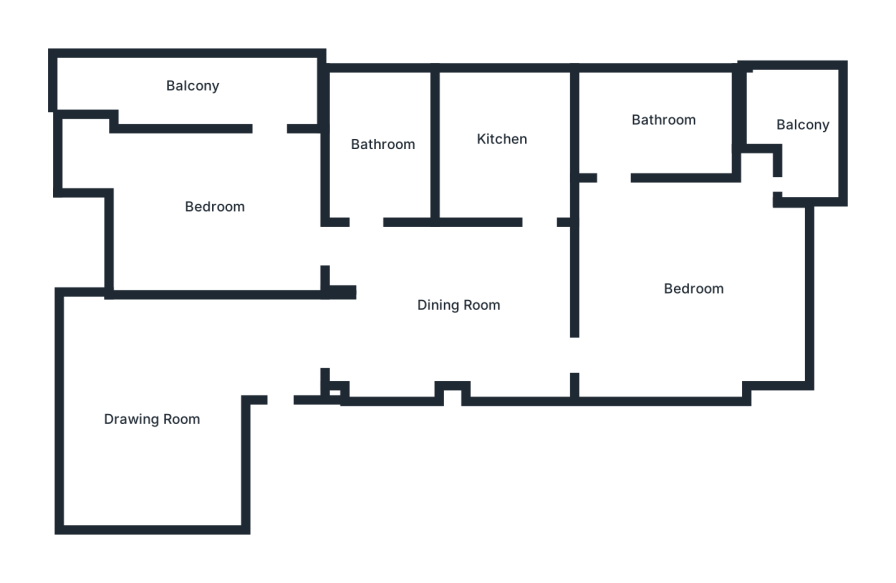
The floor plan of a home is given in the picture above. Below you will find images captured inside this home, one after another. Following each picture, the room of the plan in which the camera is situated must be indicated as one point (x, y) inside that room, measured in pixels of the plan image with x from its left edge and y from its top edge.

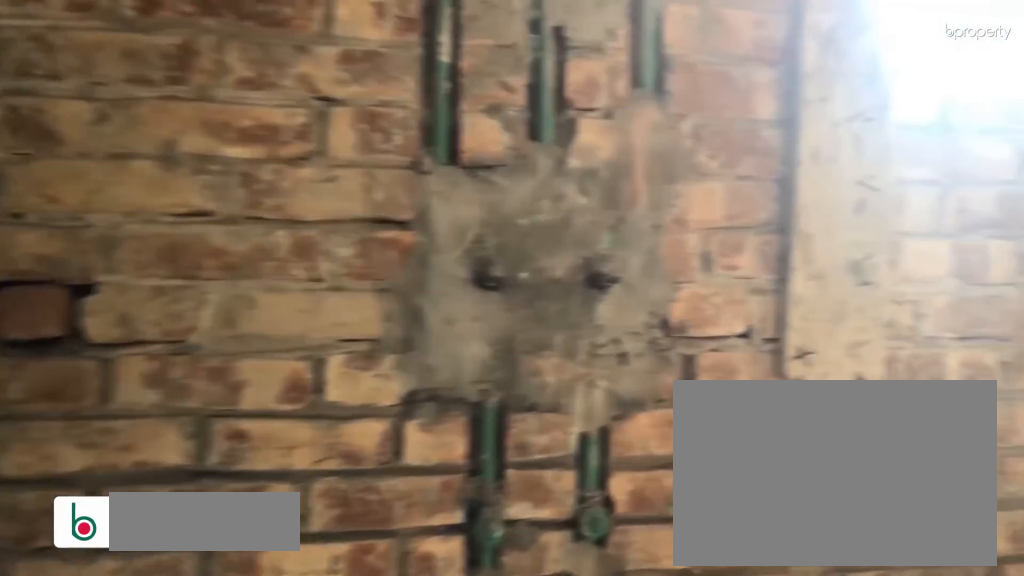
(664, 118)
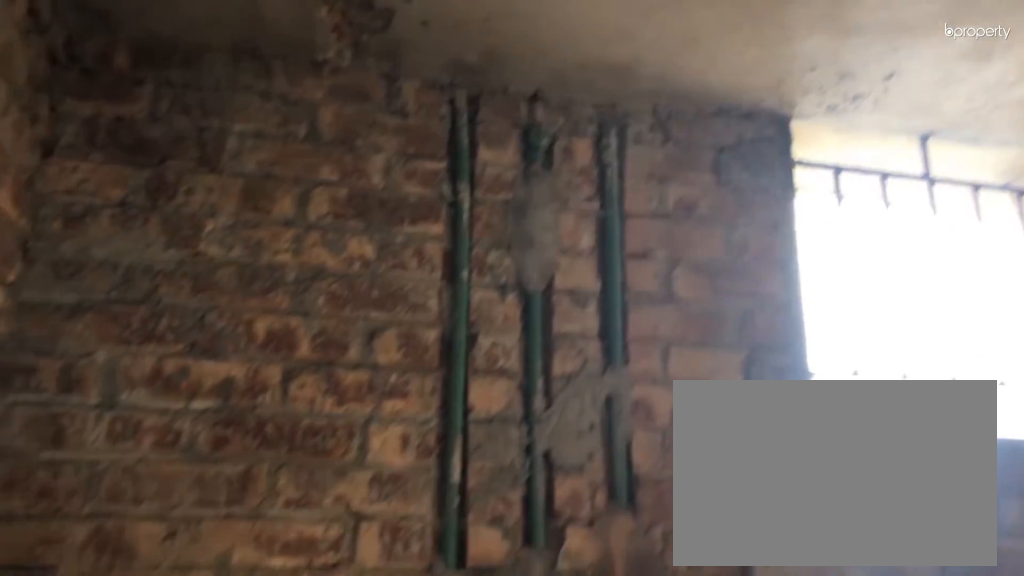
(664, 118)
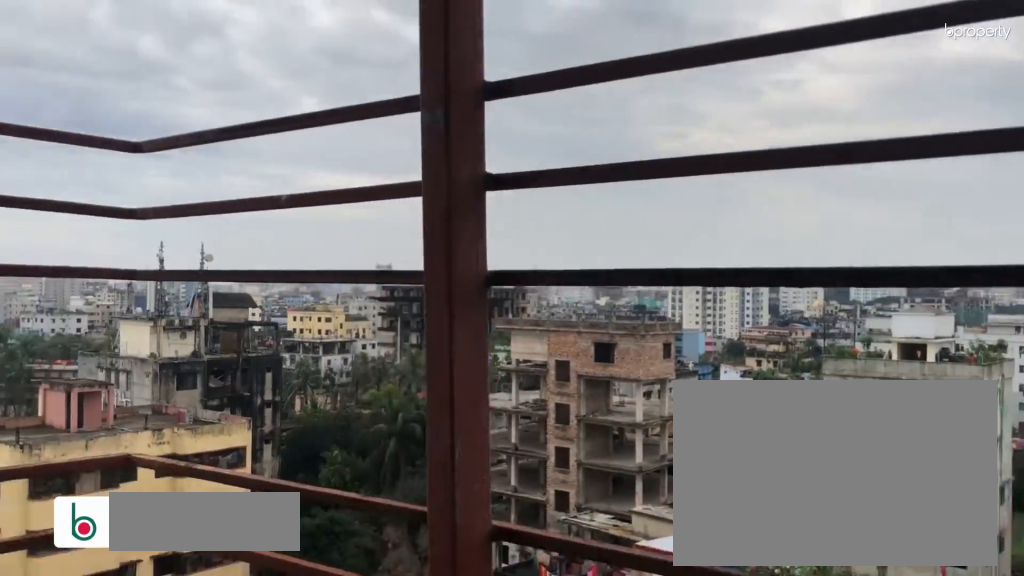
(804, 125)
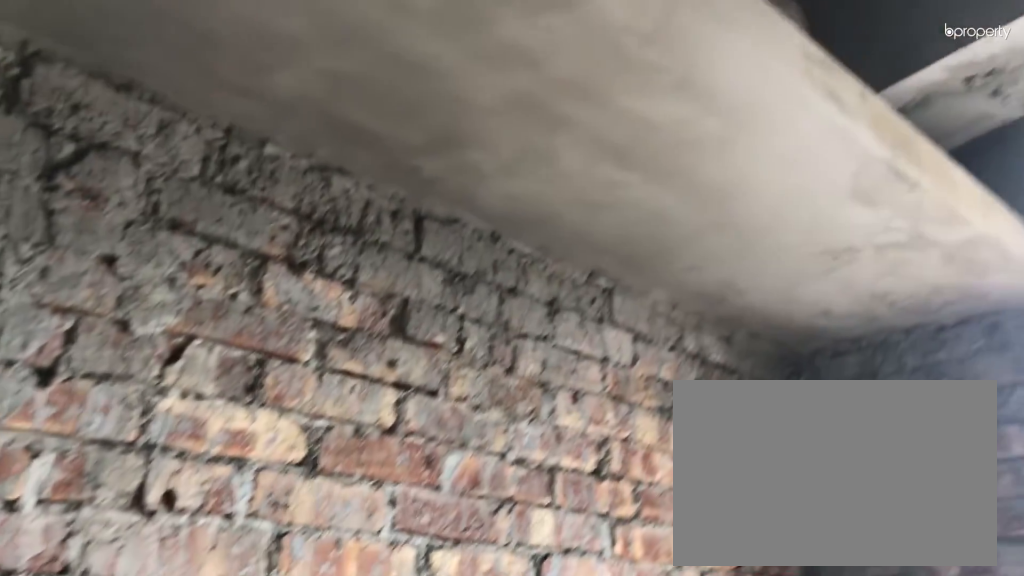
(500, 136)
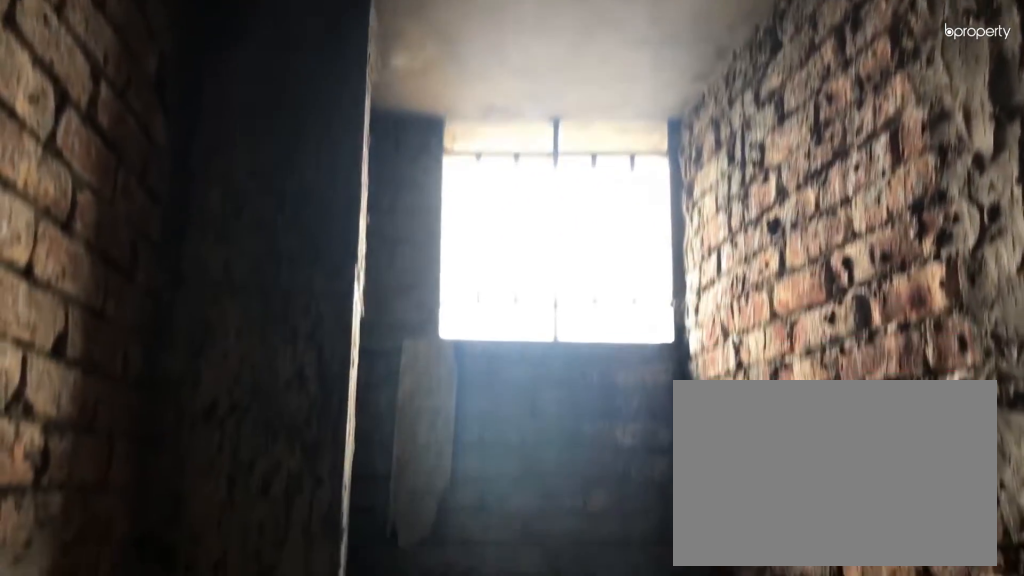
(376, 144)
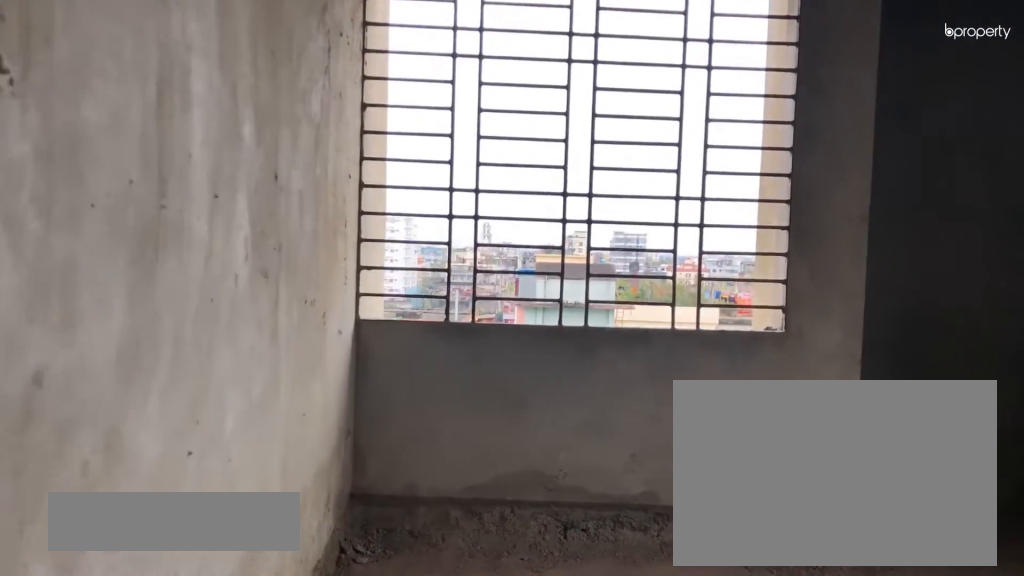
(212, 208)
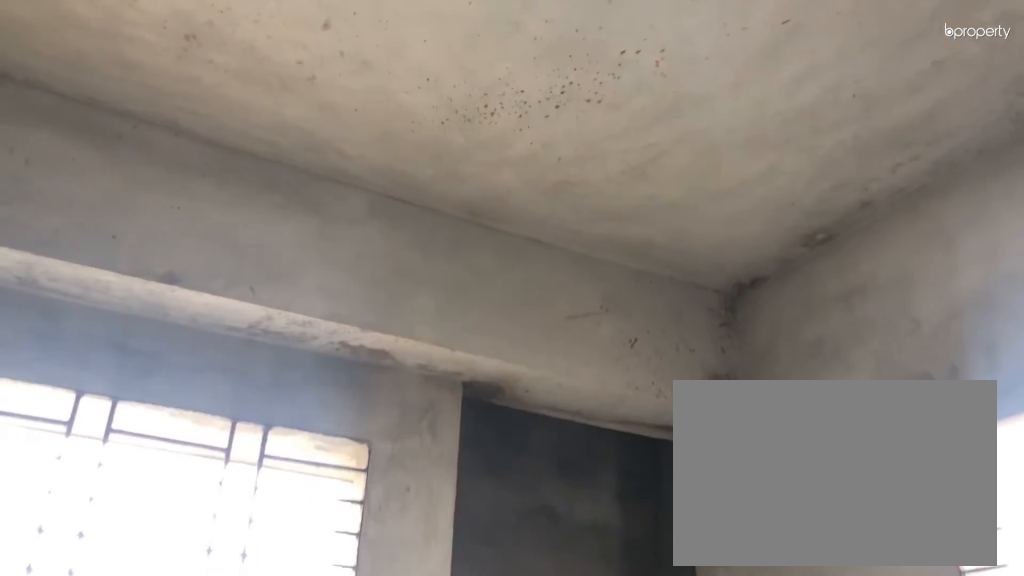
(212, 208)
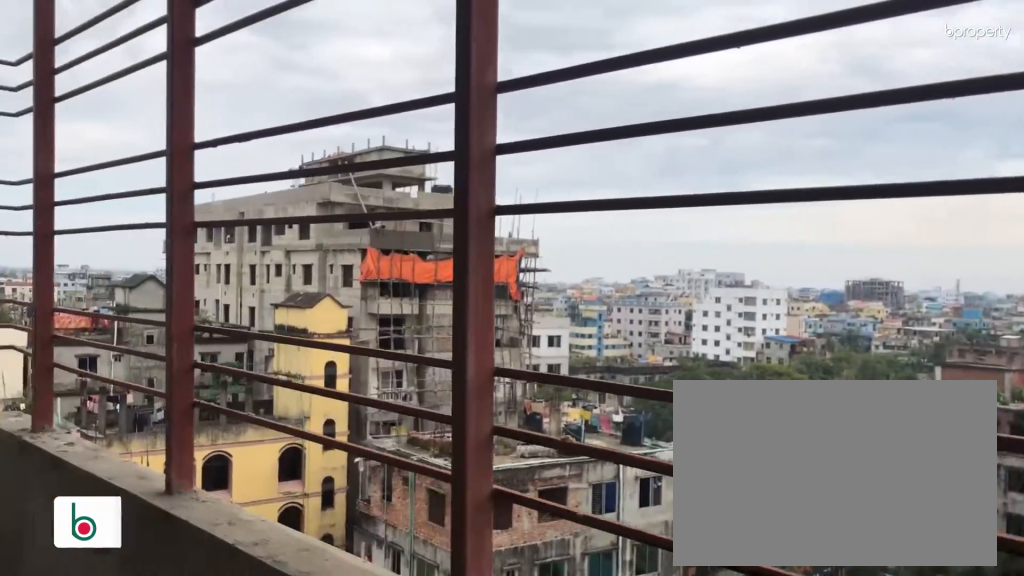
(194, 88)
